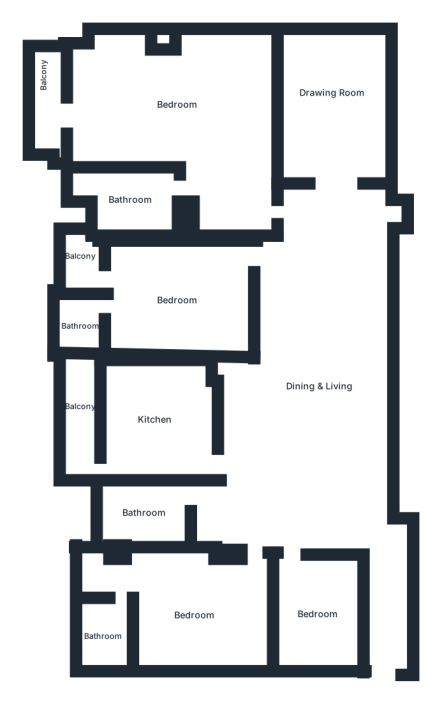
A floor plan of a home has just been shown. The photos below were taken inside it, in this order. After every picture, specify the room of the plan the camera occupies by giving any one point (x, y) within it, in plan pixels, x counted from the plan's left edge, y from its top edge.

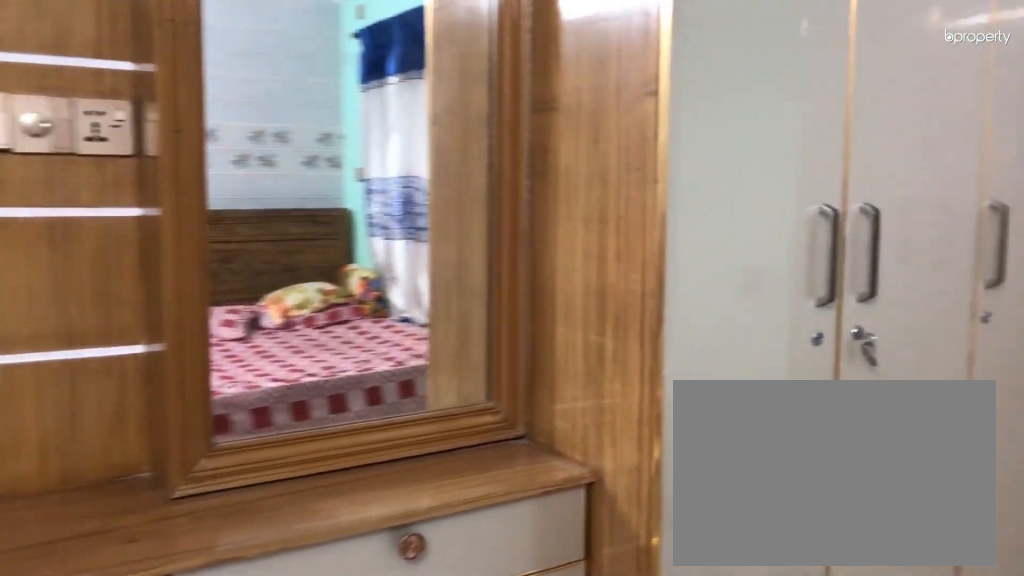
(178, 297)
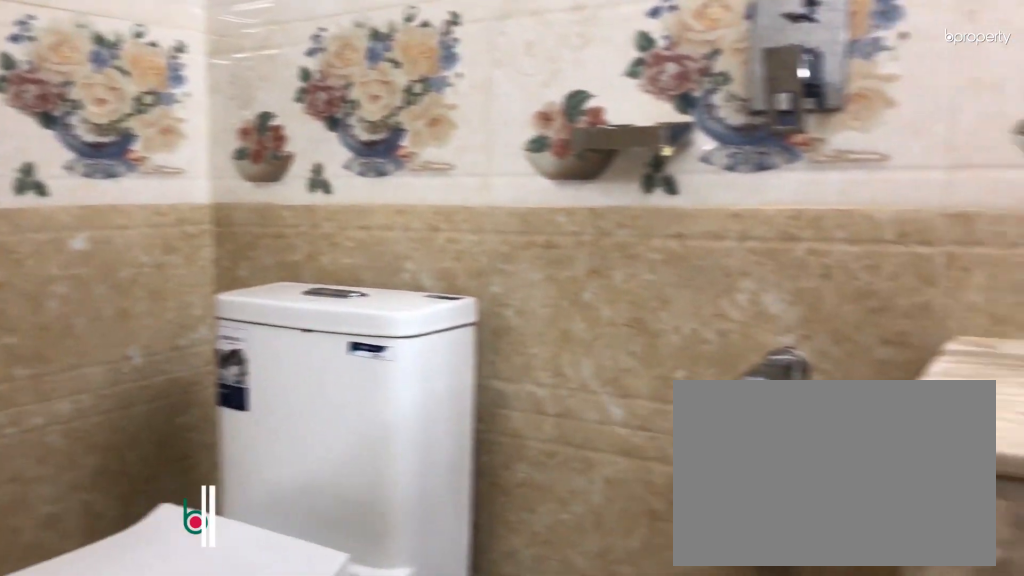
(79, 326)
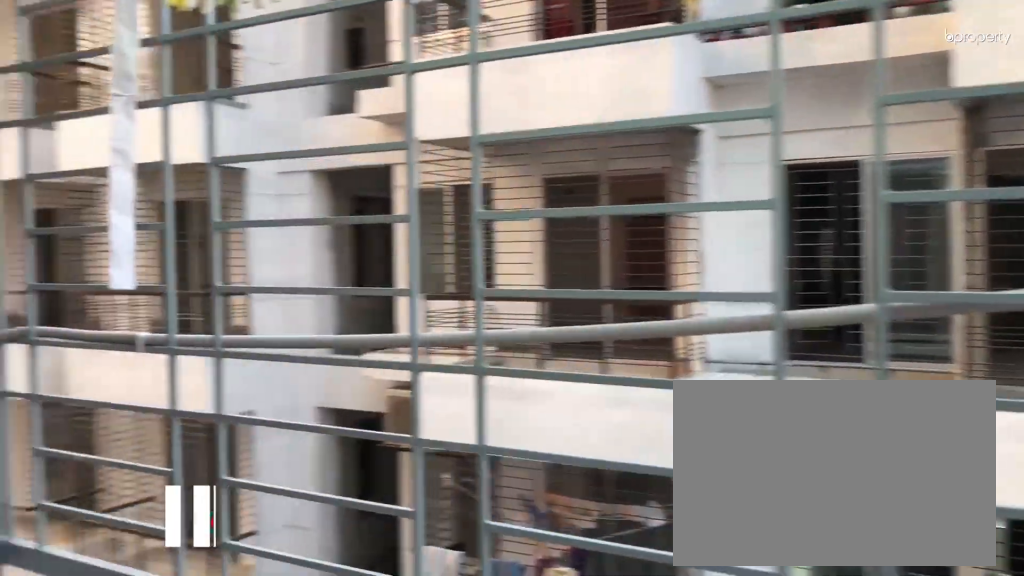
(50, 115)
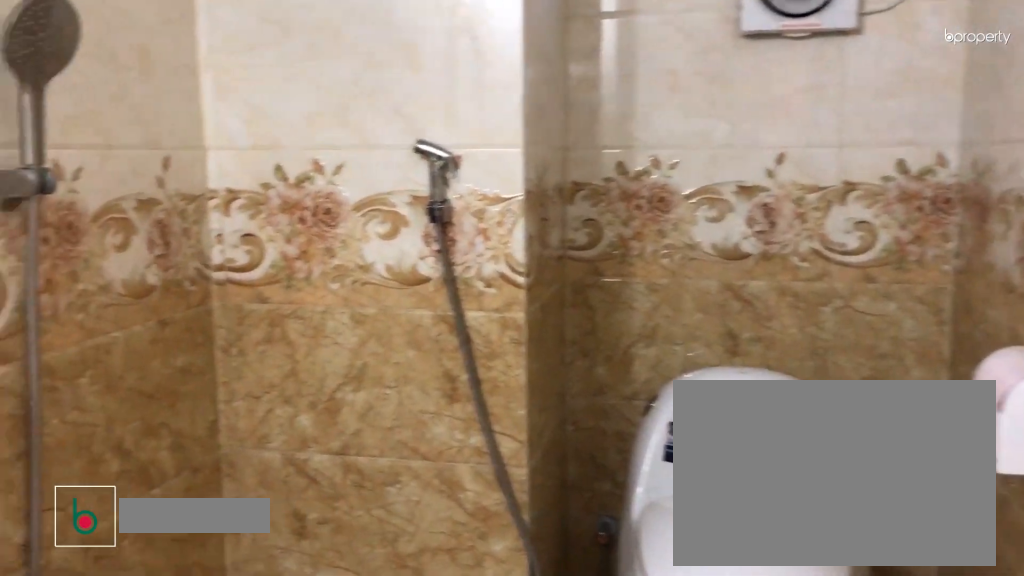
(129, 198)
